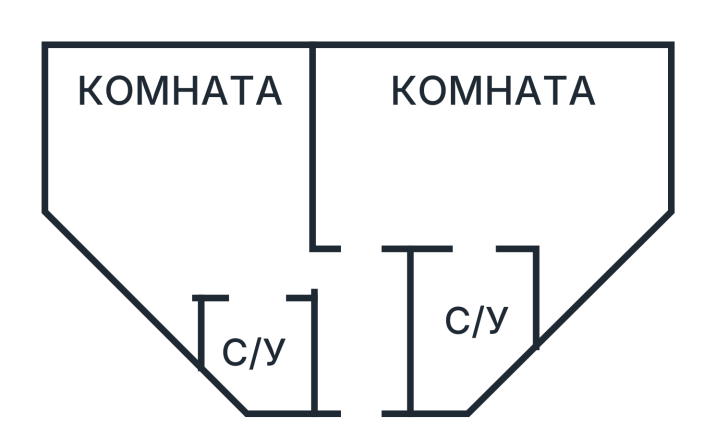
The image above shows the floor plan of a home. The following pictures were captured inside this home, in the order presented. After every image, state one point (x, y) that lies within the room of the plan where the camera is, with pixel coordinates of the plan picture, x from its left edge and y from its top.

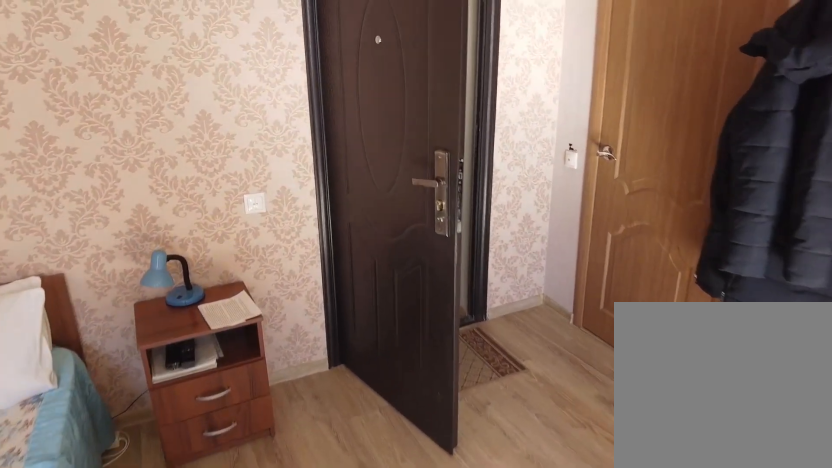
(279, 214)
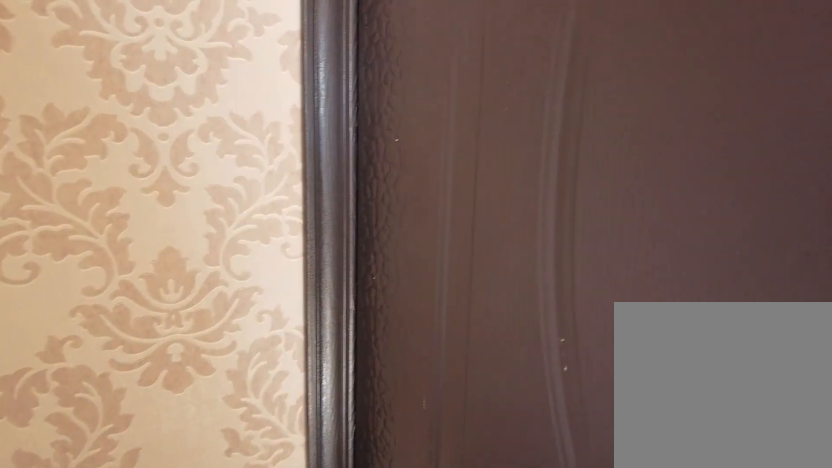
(294, 271)
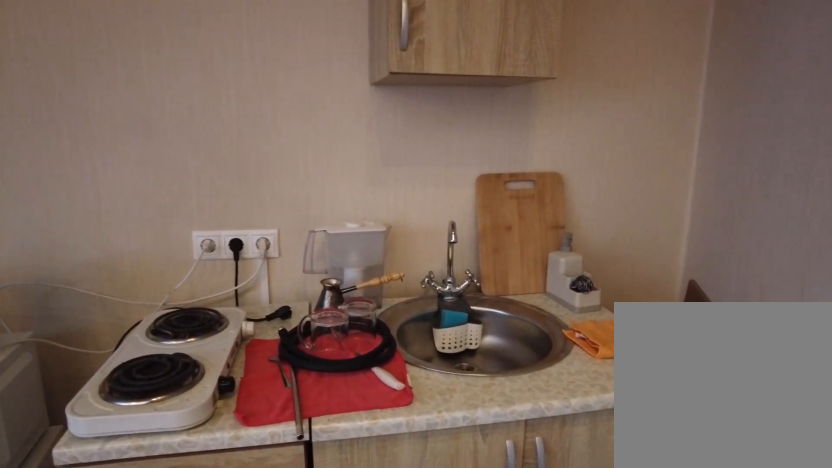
(395, 213)
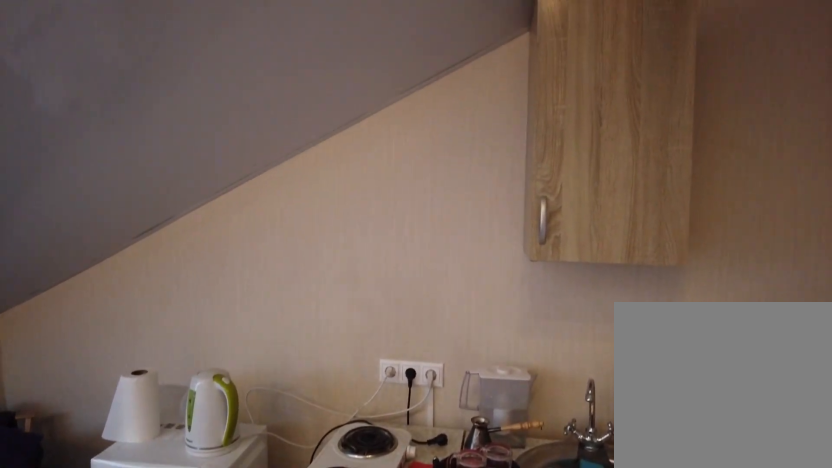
(395, 213)
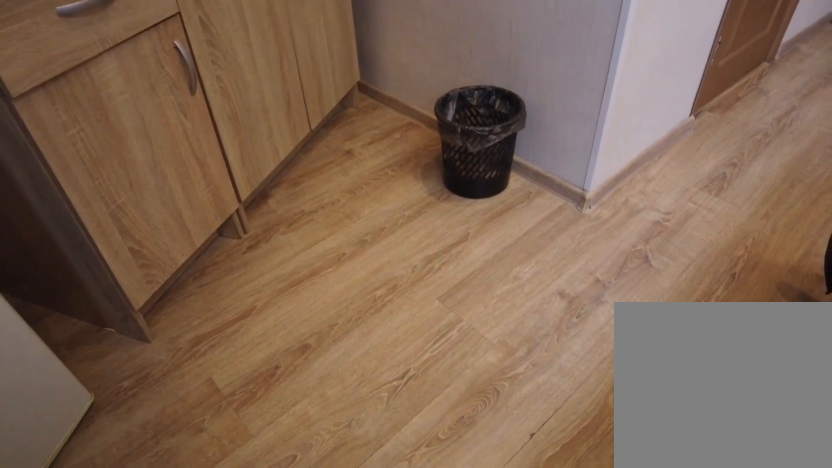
(636, 184)
